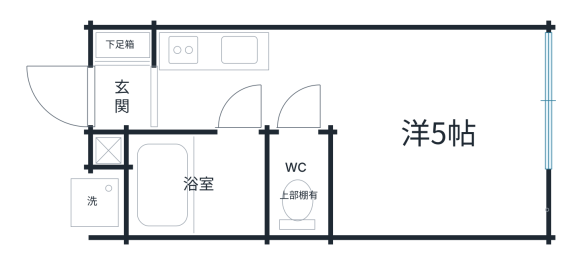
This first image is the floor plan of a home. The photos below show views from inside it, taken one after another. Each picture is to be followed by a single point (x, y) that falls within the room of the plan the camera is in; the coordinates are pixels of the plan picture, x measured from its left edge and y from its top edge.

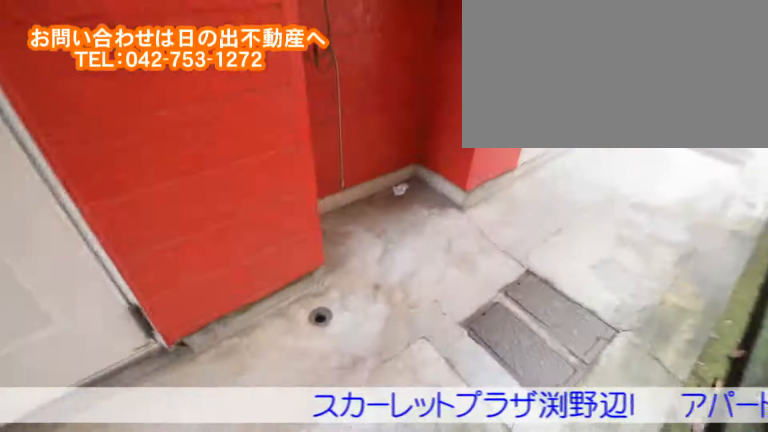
(71, 208)
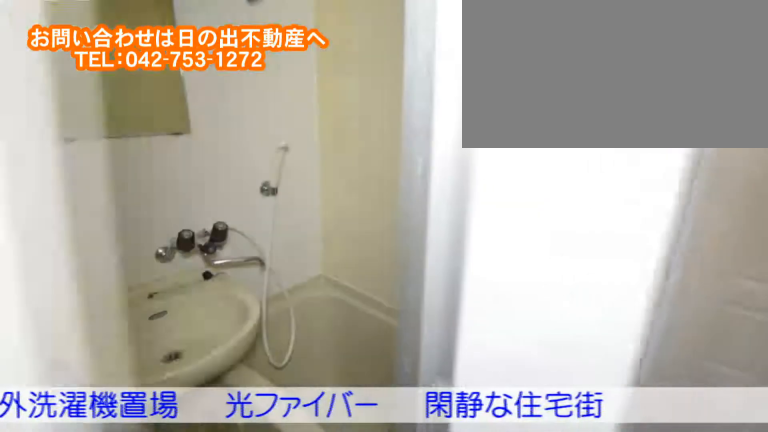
(229, 176)
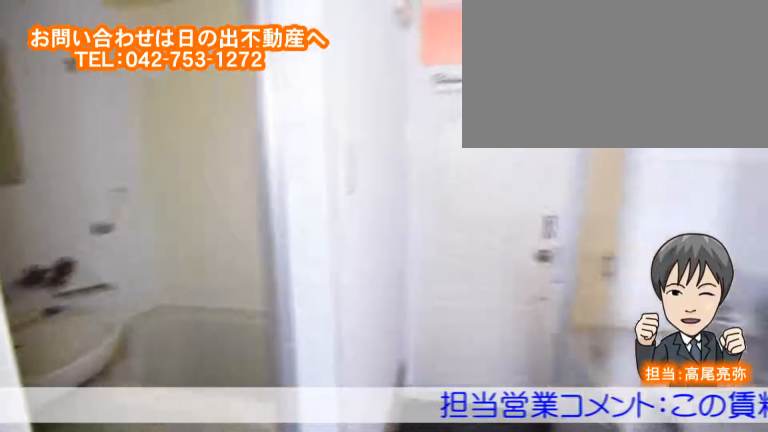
(229, 175)
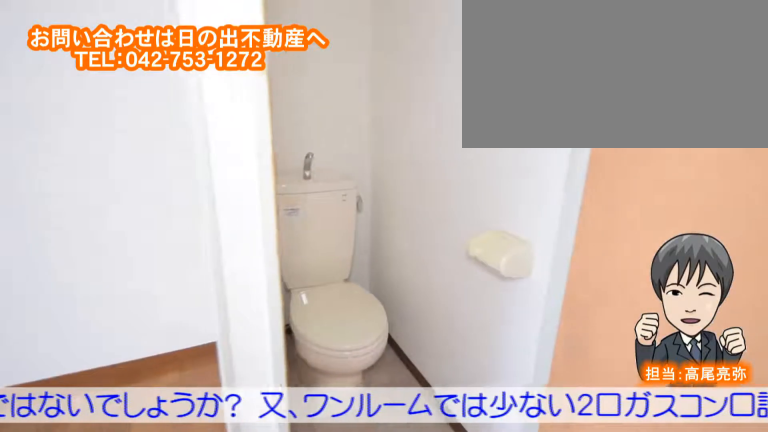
(298, 184)
